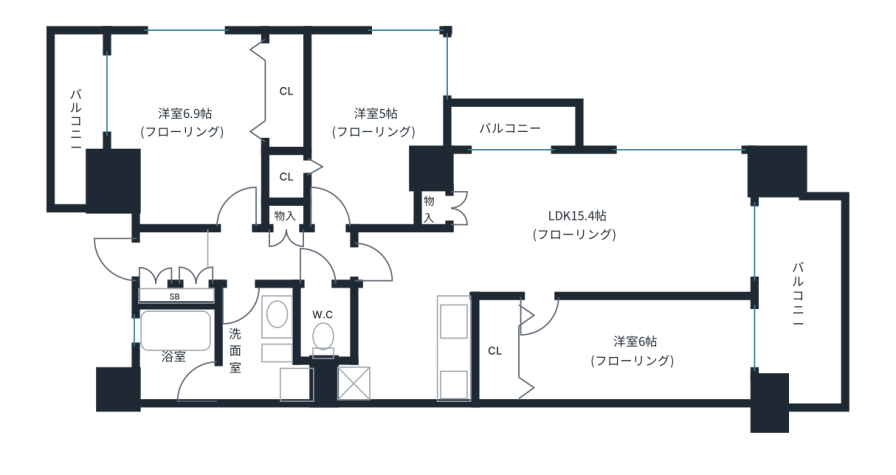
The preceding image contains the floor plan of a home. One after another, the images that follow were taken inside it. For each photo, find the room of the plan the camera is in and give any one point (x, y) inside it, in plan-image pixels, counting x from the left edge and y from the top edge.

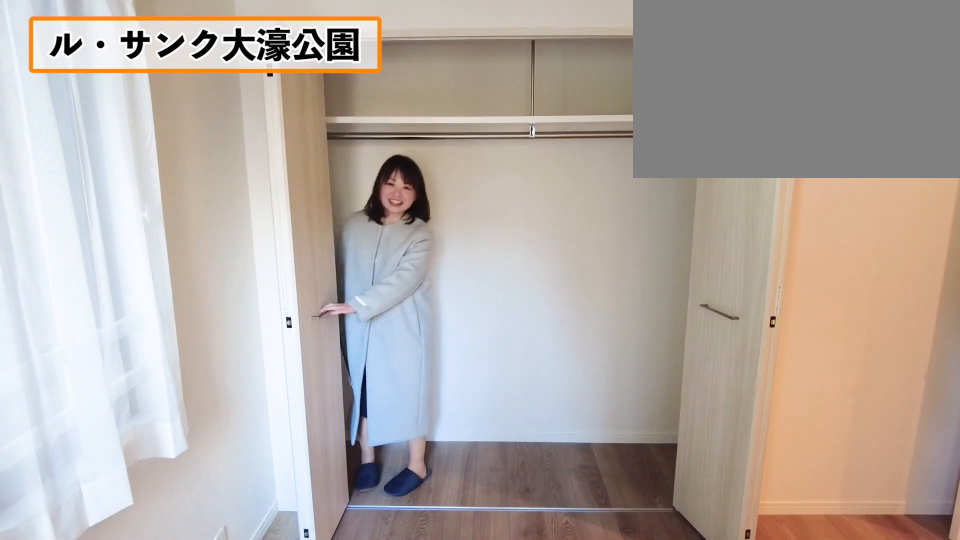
(186, 120)
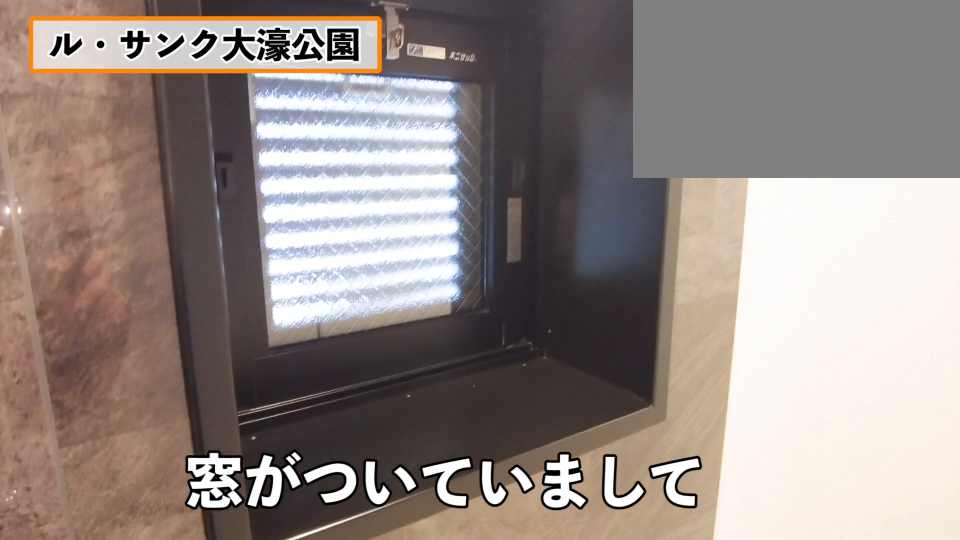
(191, 360)
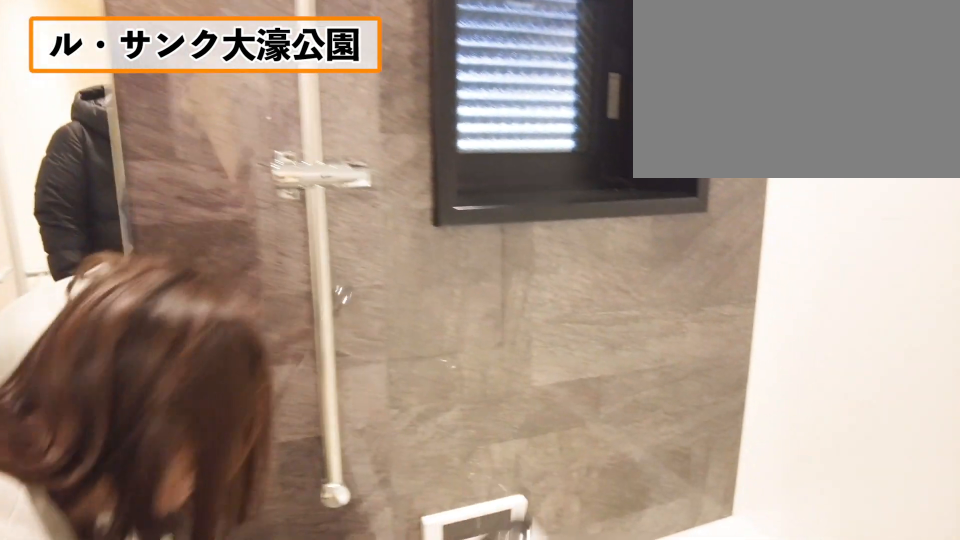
(191, 360)
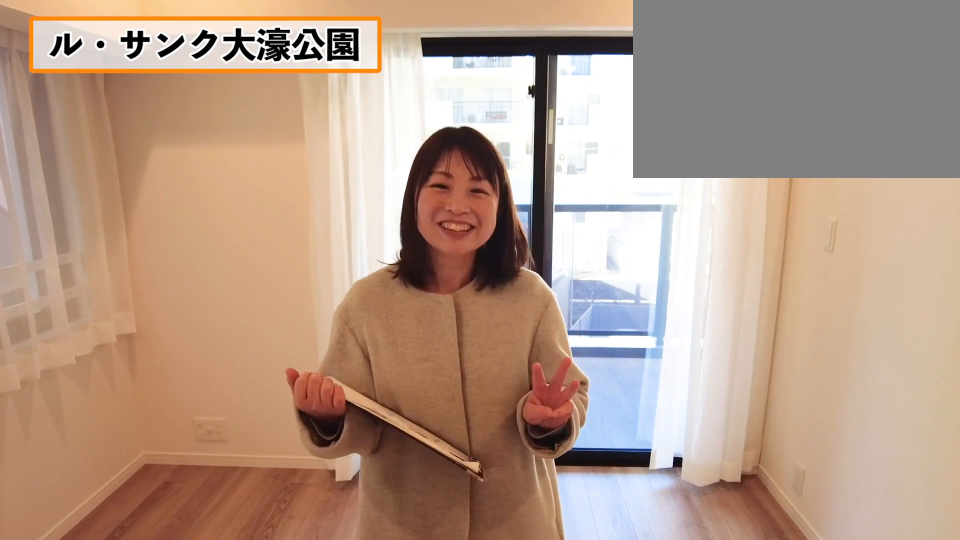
(589, 230)
